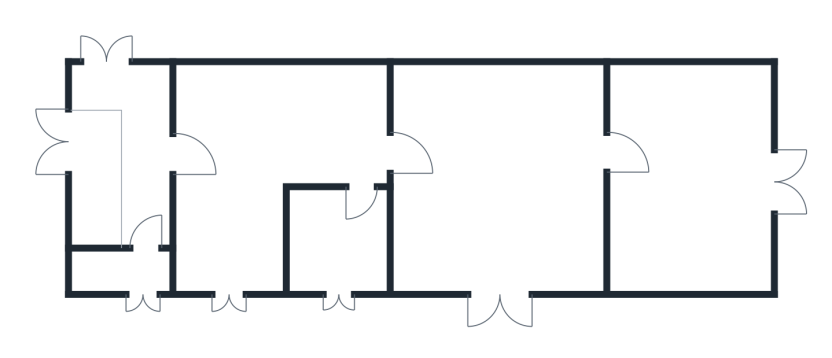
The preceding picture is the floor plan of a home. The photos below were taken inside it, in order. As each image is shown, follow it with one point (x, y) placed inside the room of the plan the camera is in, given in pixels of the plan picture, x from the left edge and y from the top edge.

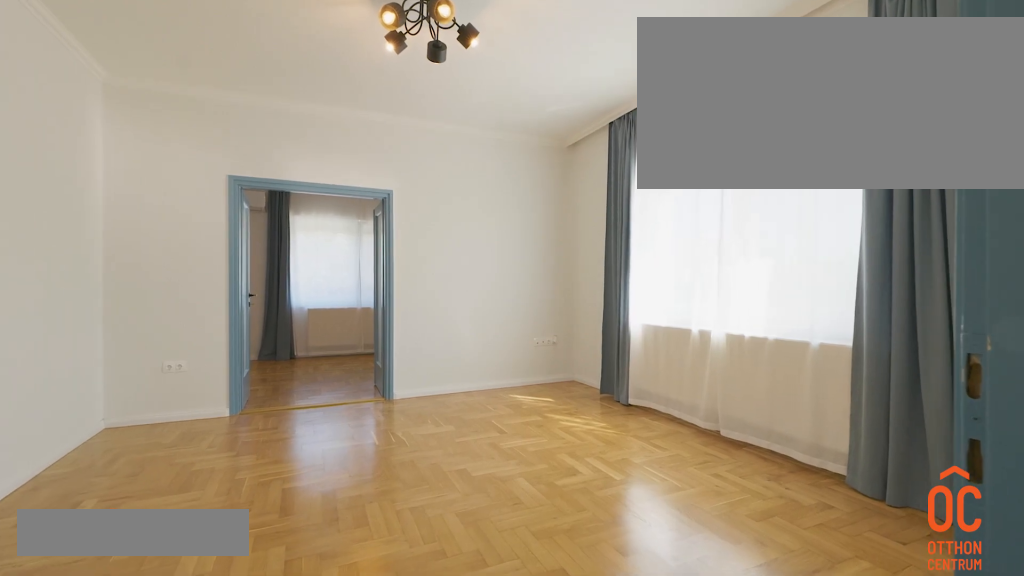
(497, 179)
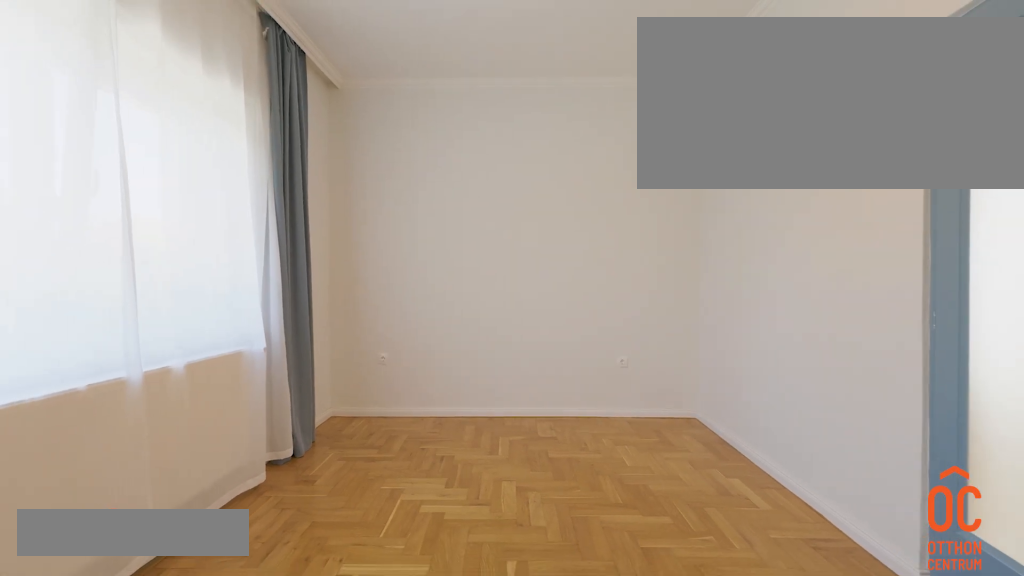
(688, 227)
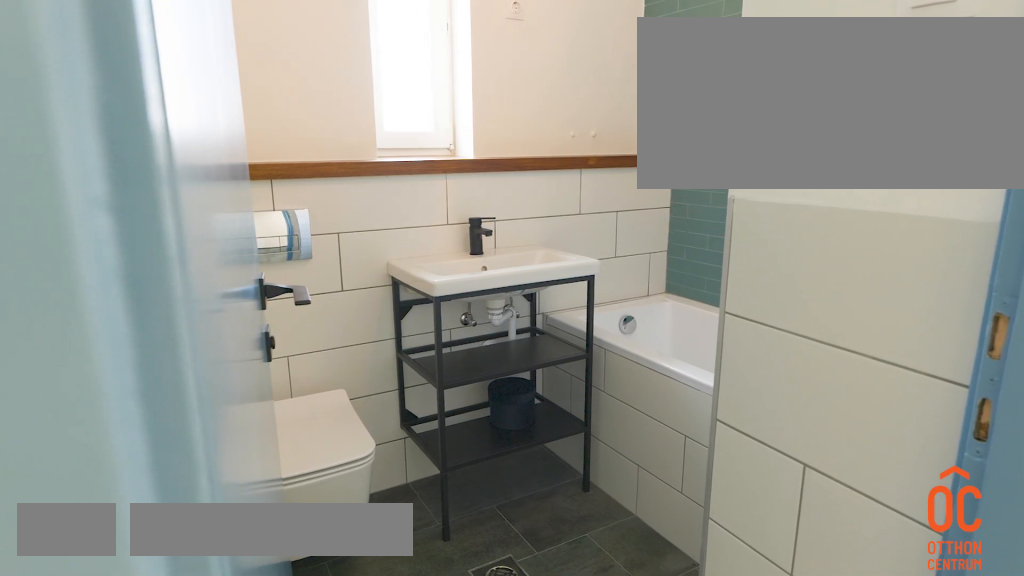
(338, 227)
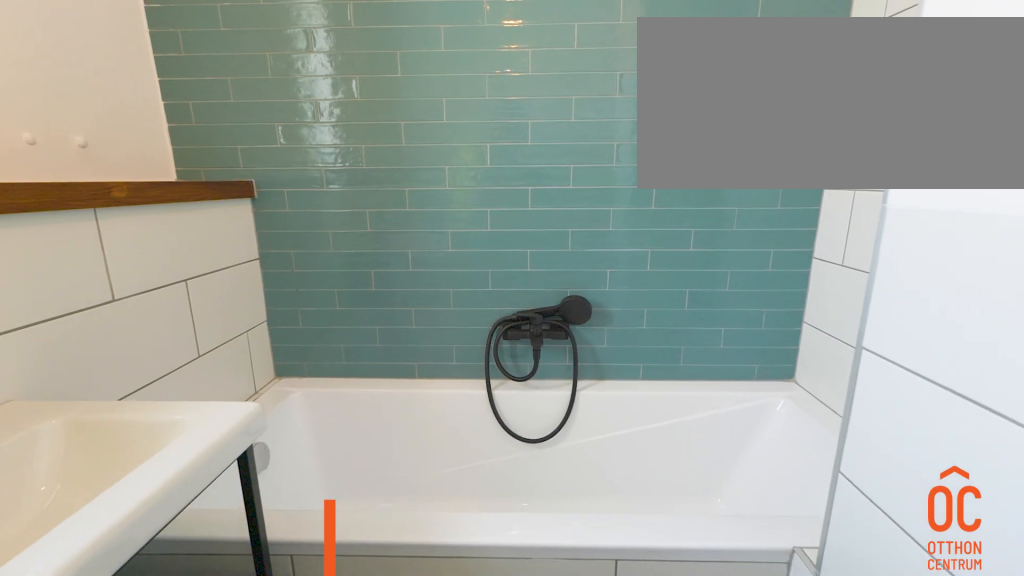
(339, 227)
